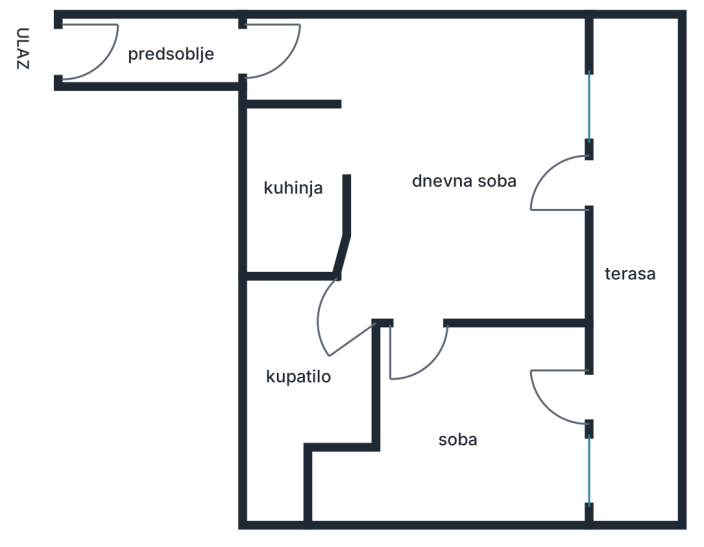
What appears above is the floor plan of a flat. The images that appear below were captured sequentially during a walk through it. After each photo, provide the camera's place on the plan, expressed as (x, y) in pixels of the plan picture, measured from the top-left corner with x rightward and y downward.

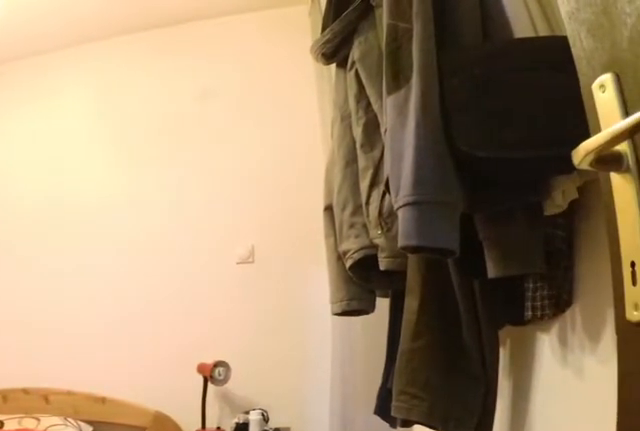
(415, 301)
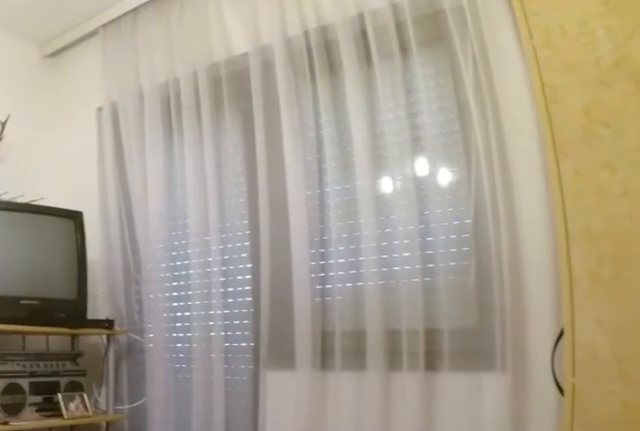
(403, 419)
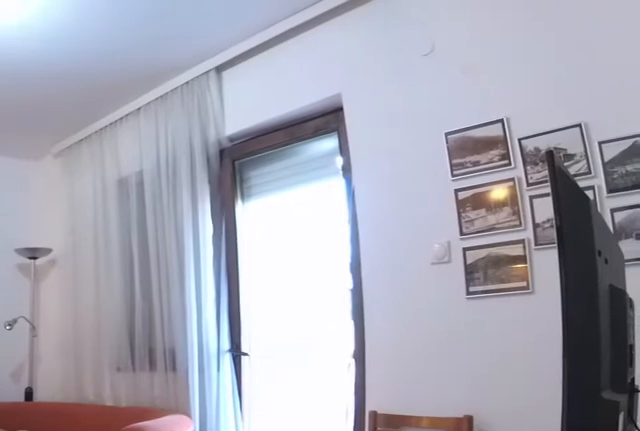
(408, 324)
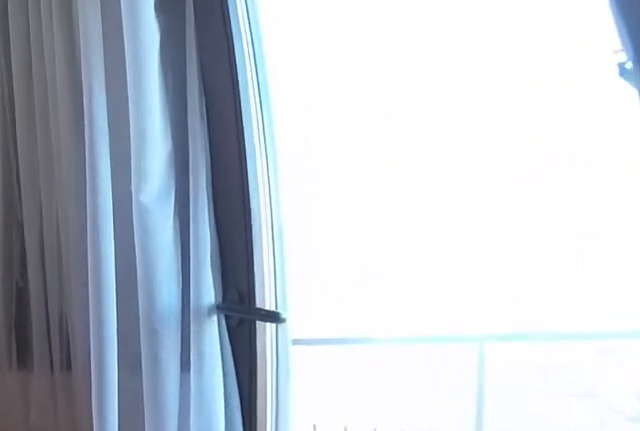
(515, 240)
